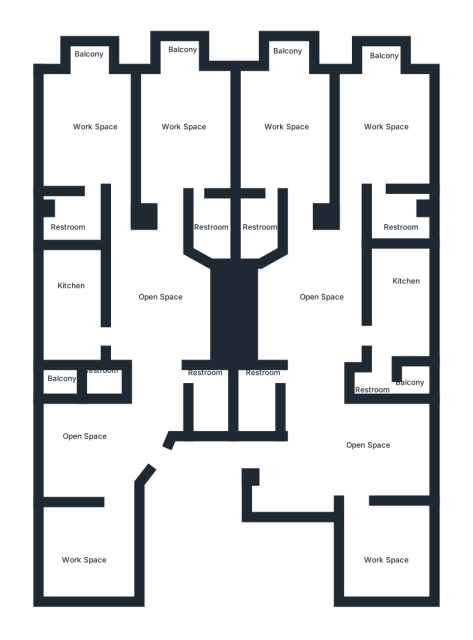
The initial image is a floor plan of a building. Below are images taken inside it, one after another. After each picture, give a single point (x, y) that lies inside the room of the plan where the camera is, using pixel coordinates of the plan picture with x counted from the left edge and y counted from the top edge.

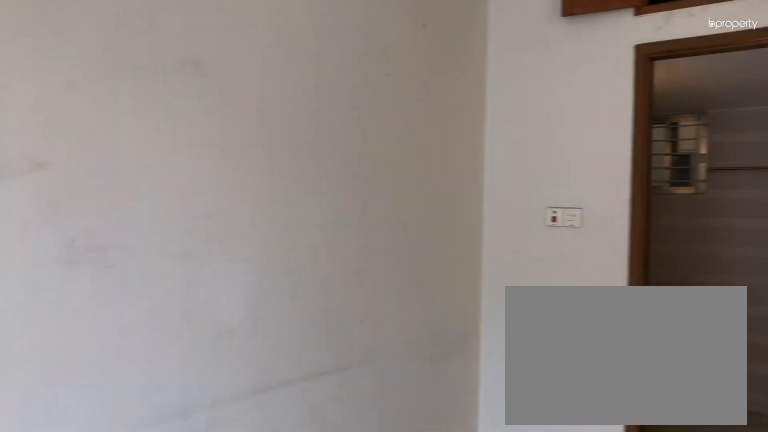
(187, 127)
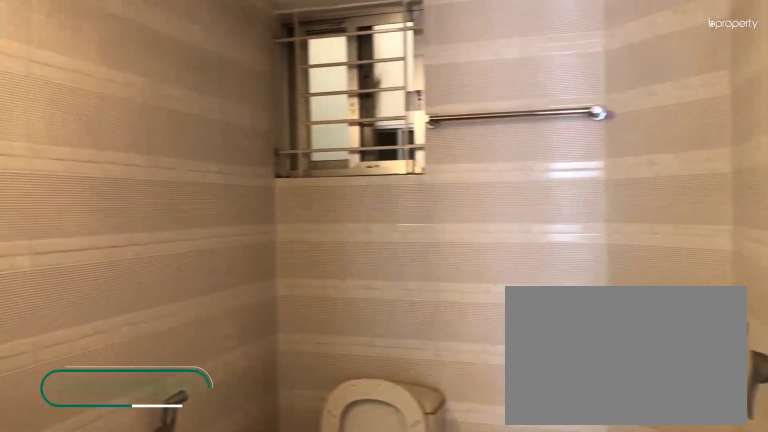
(210, 224)
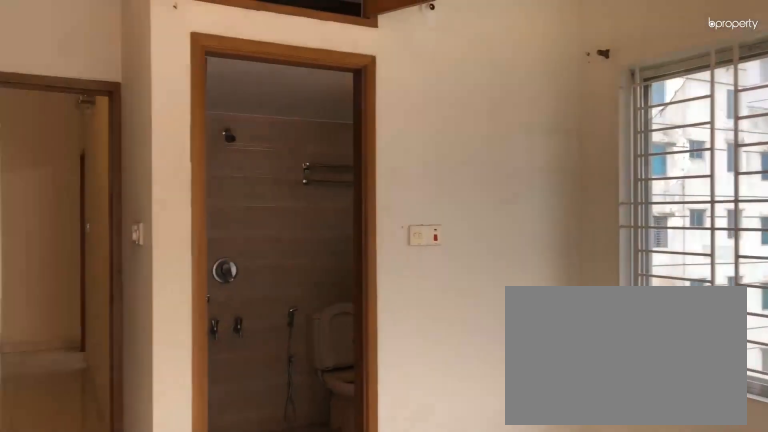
(91, 117)
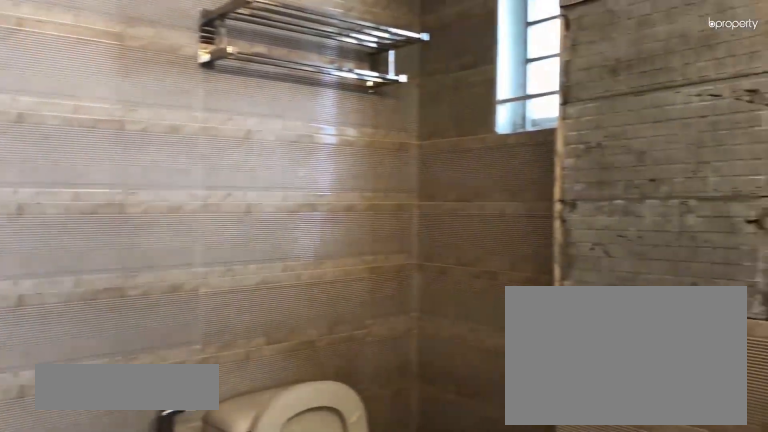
(74, 216)
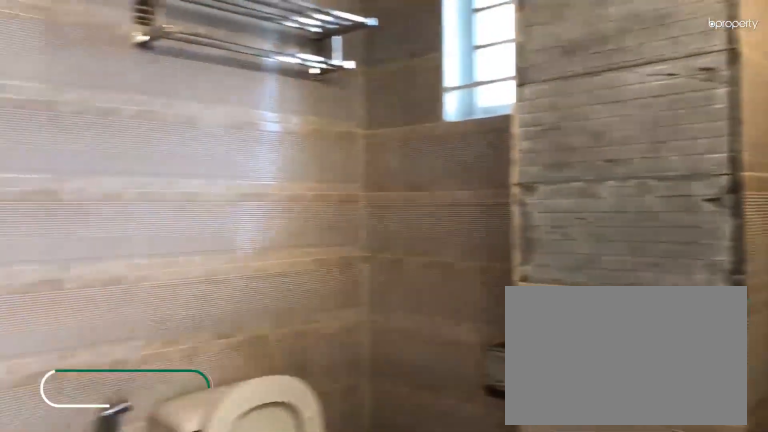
(74, 216)
